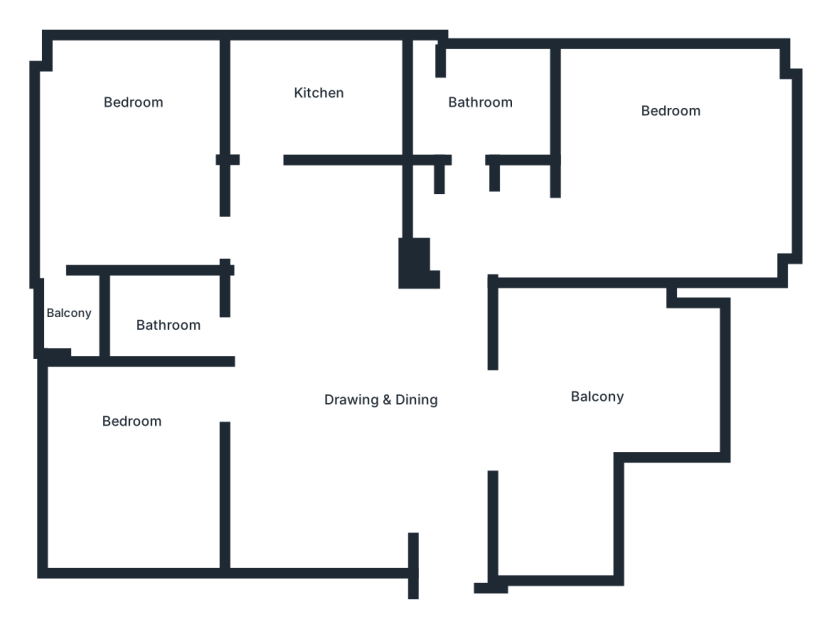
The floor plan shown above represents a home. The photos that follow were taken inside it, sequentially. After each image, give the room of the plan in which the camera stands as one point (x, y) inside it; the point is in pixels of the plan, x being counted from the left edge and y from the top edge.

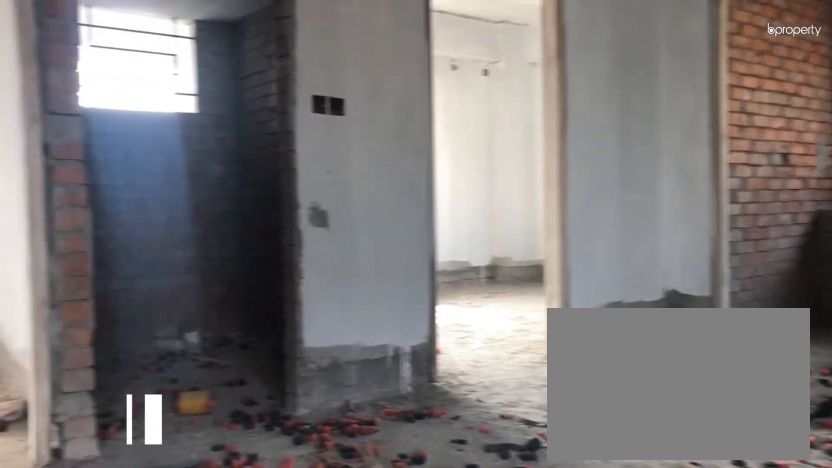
(375, 403)
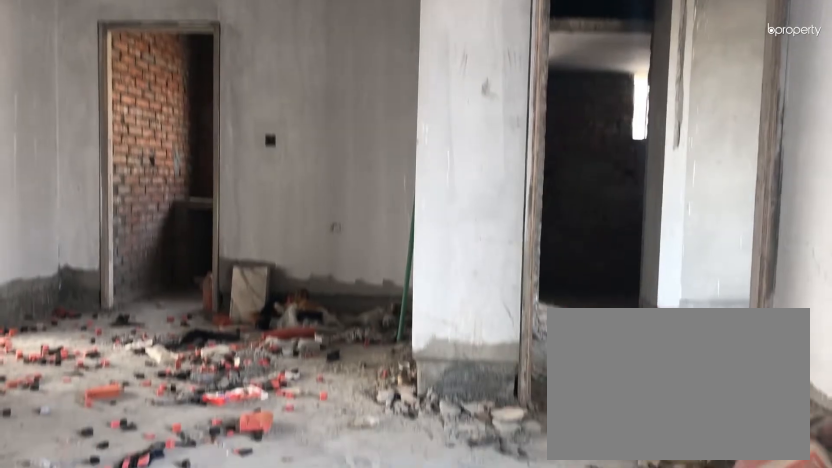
(374, 403)
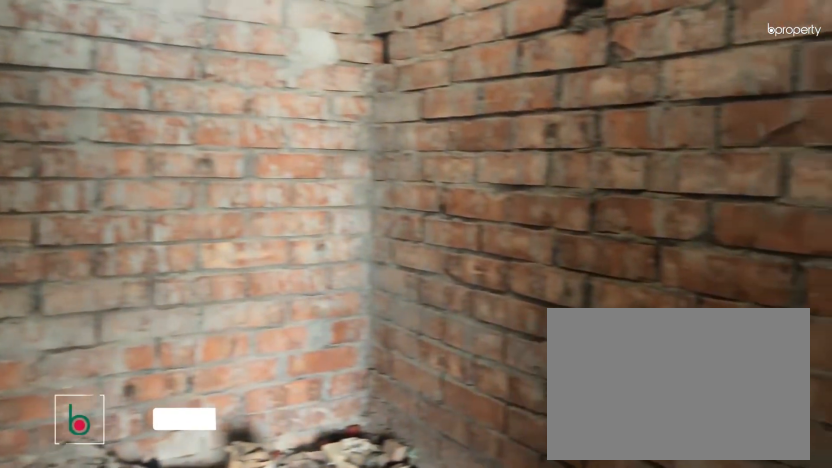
(165, 322)
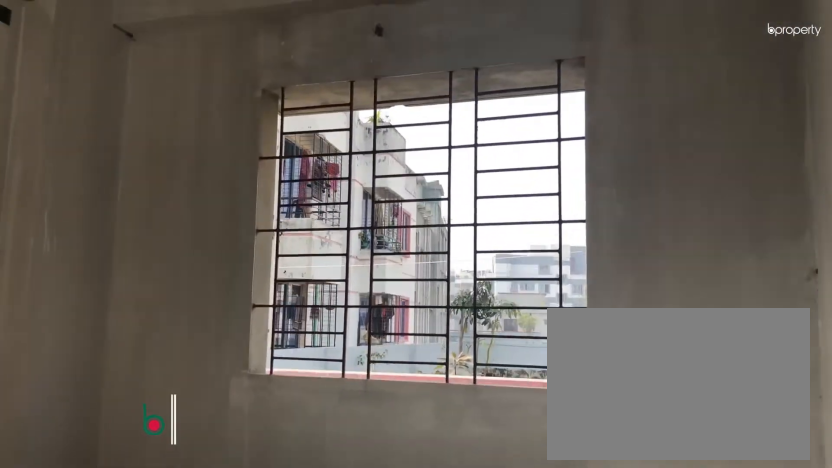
(127, 156)
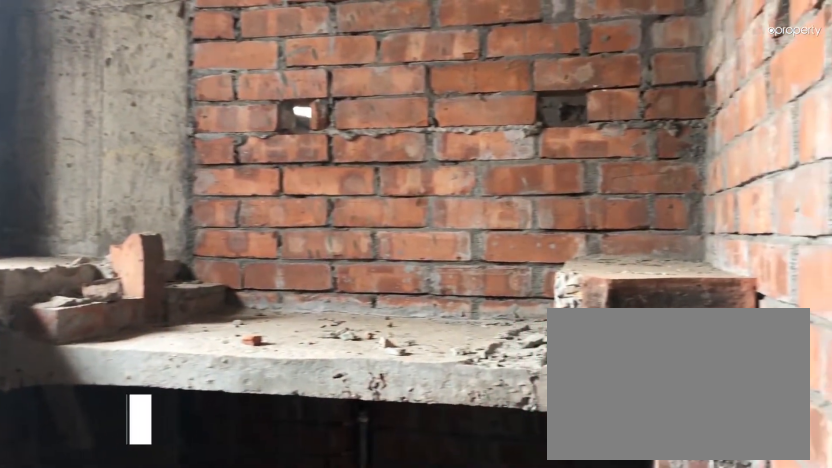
(315, 100)
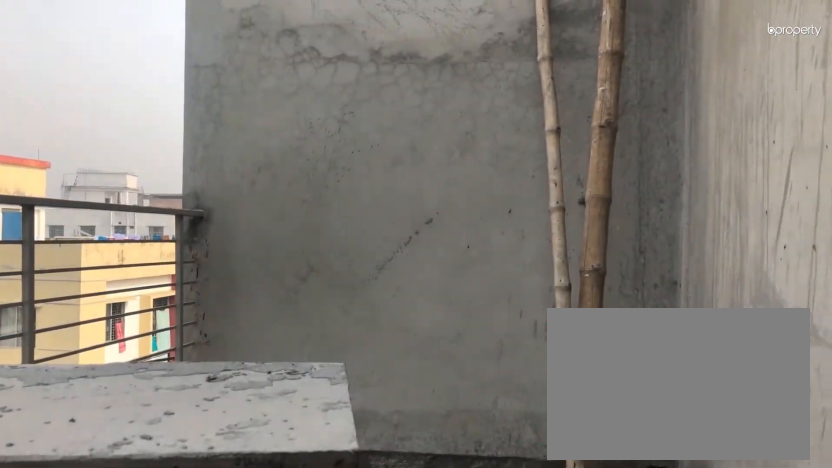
(601, 395)
